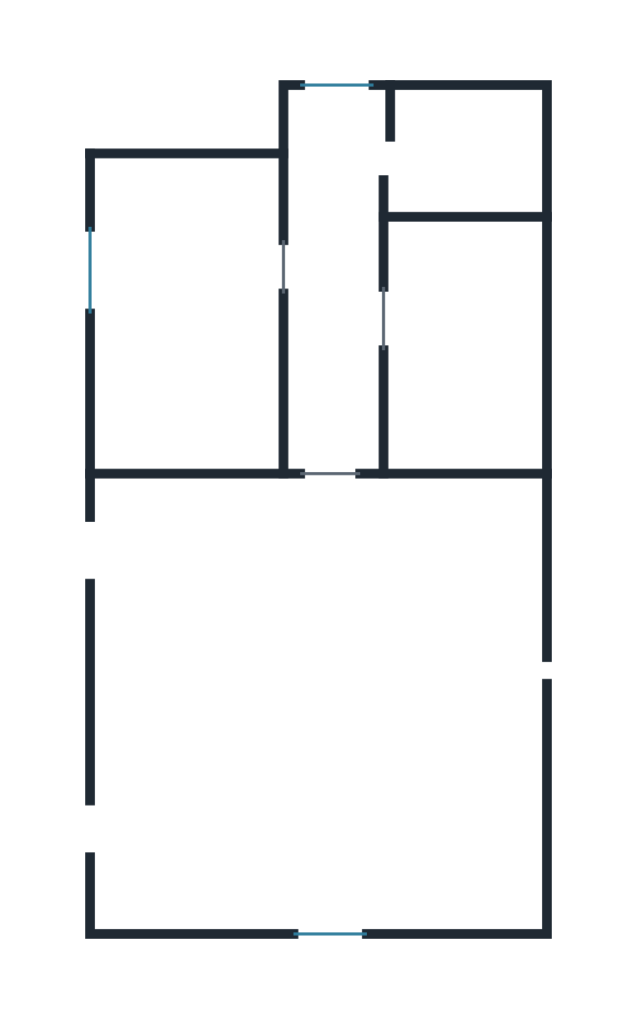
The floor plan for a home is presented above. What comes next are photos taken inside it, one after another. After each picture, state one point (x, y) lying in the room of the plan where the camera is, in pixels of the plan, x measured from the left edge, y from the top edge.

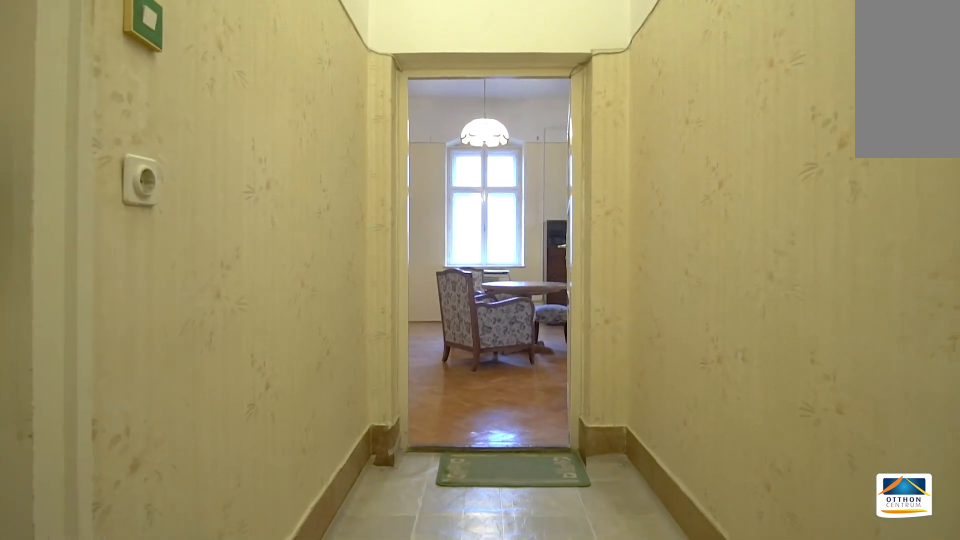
(337, 322)
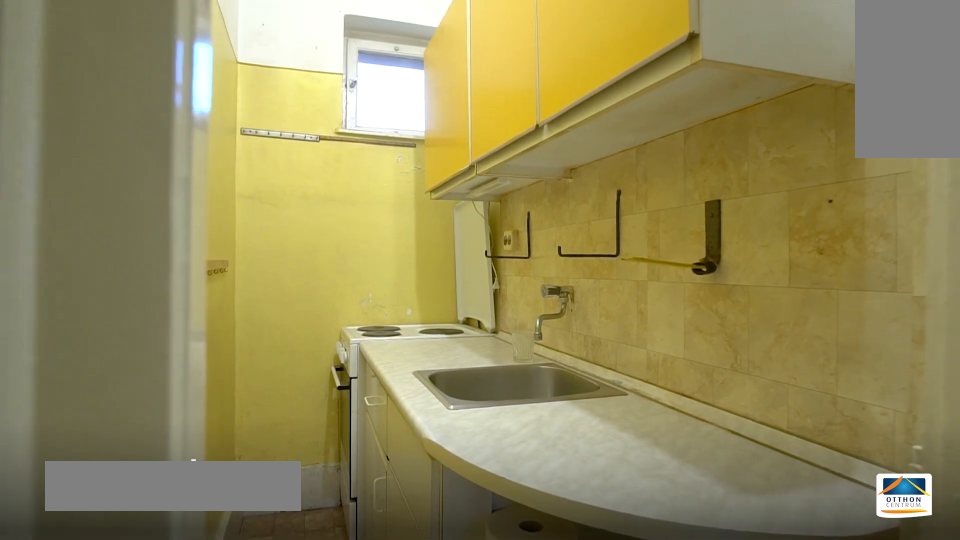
(470, 147)
